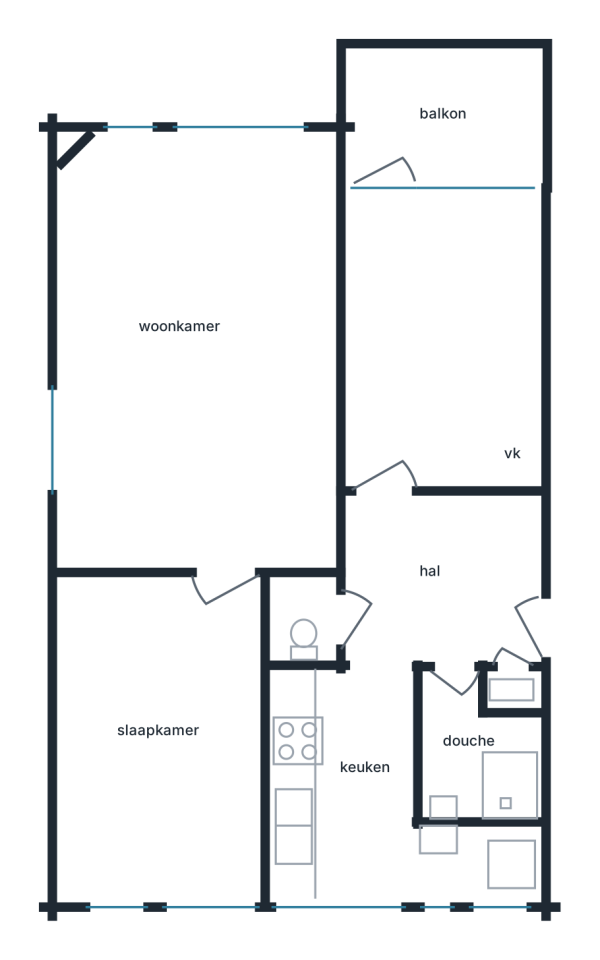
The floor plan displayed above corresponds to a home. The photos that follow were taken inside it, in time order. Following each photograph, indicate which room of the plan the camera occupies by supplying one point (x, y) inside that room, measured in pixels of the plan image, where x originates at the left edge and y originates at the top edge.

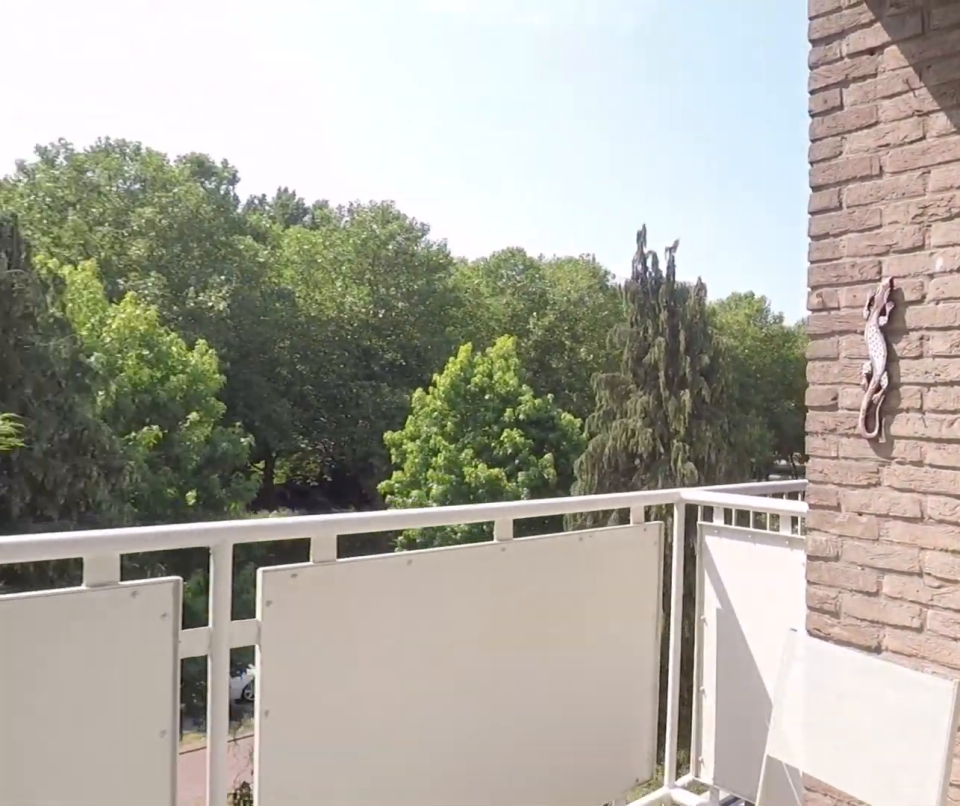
(443, 112)
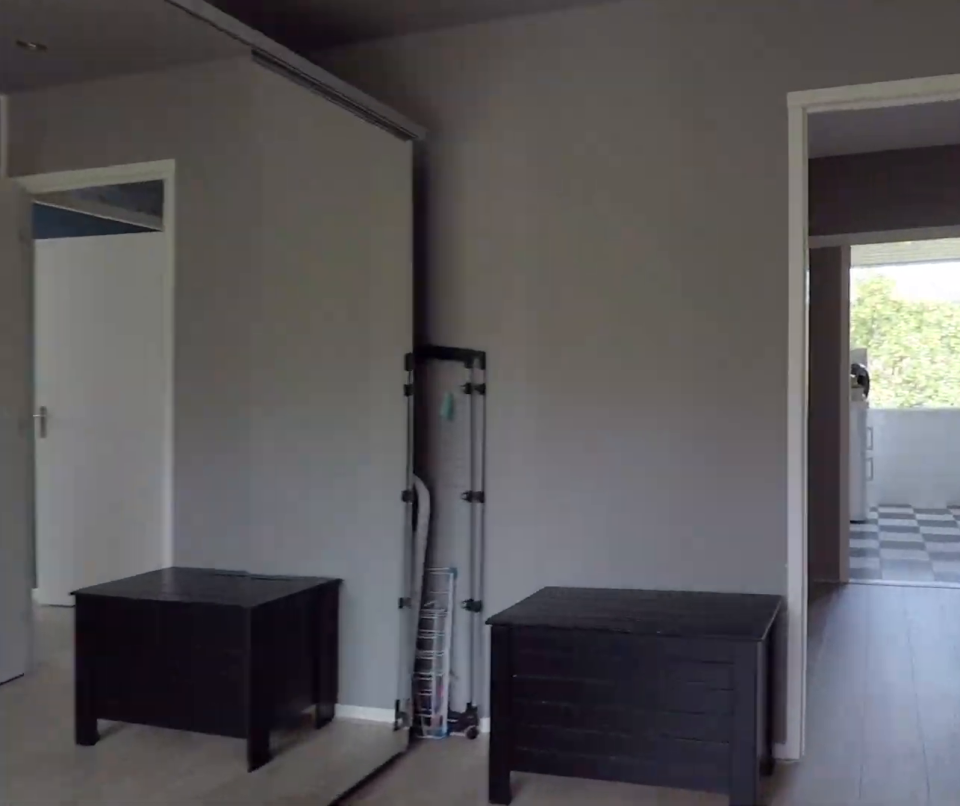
(441, 344)
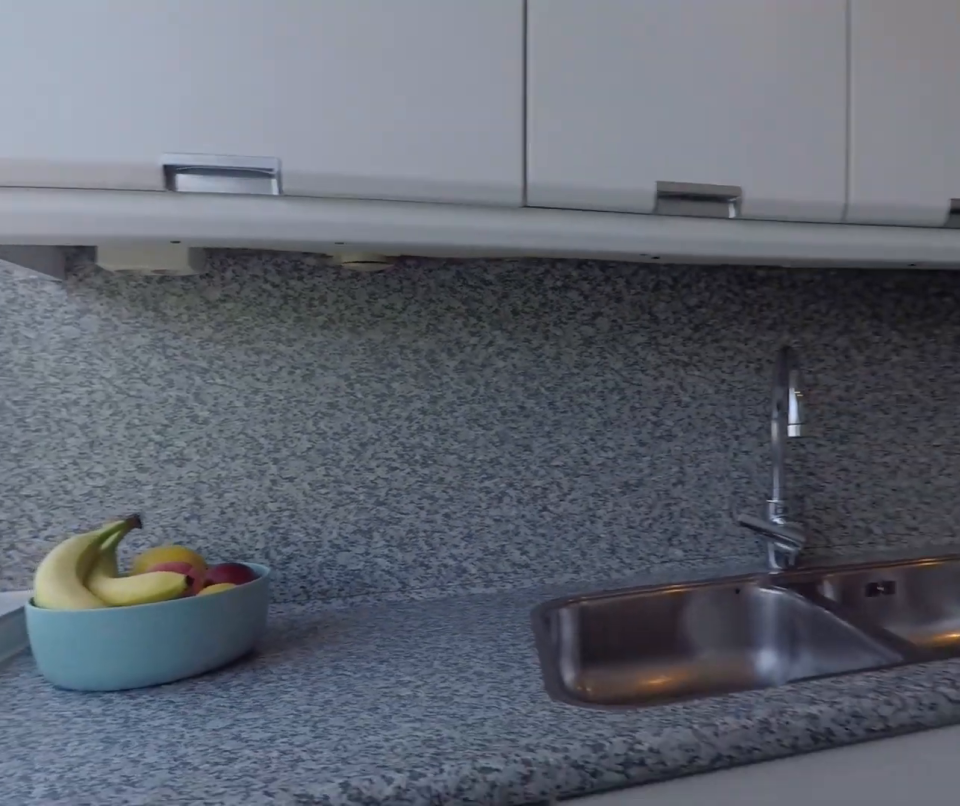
(369, 802)
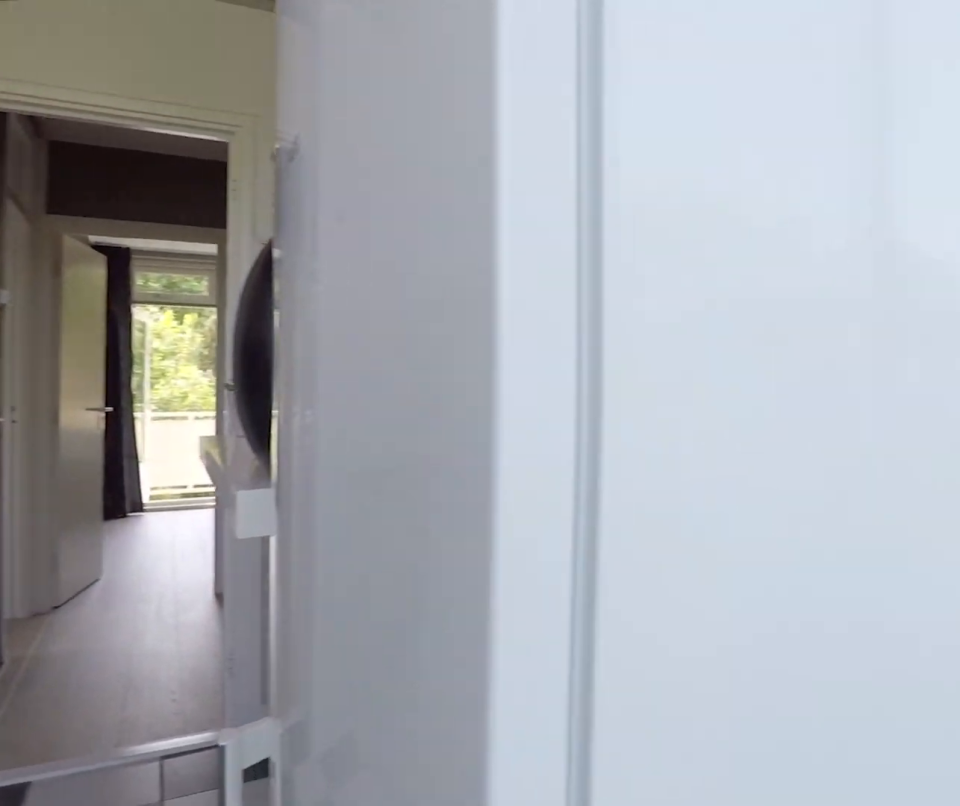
(369, 802)
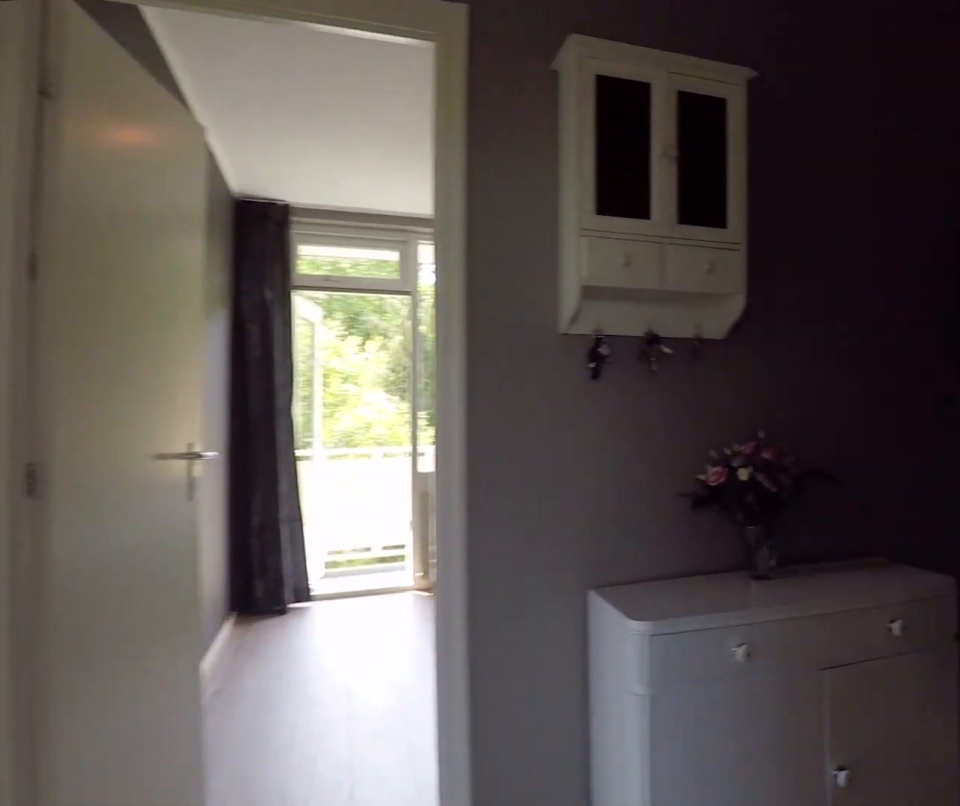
(442, 580)
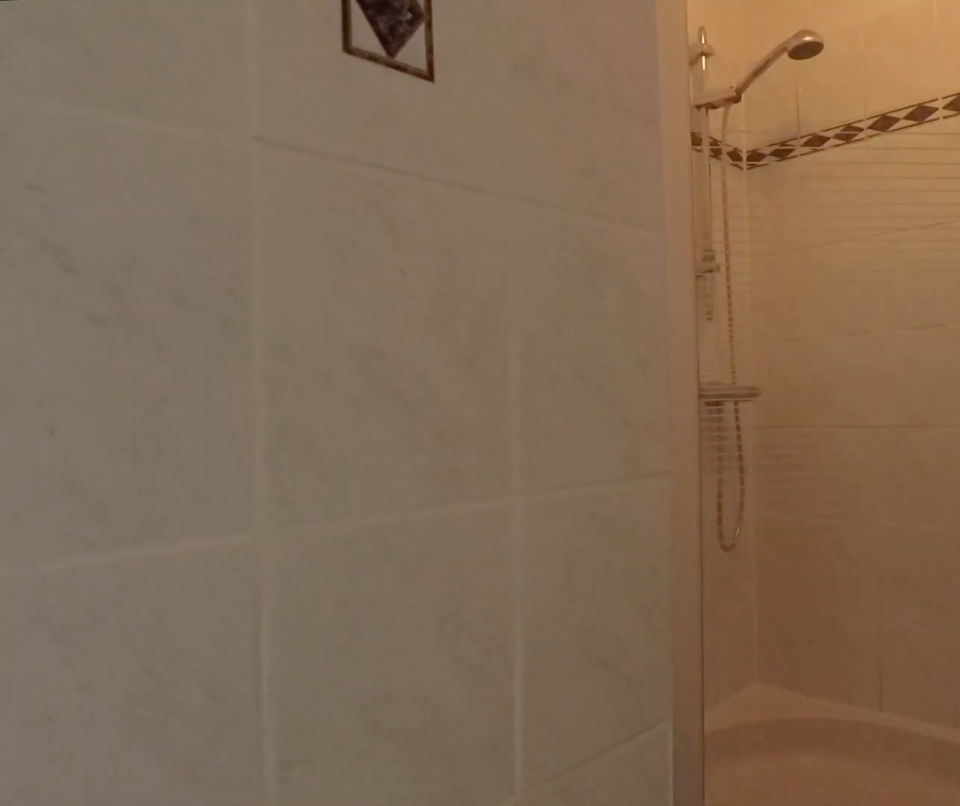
(474, 754)
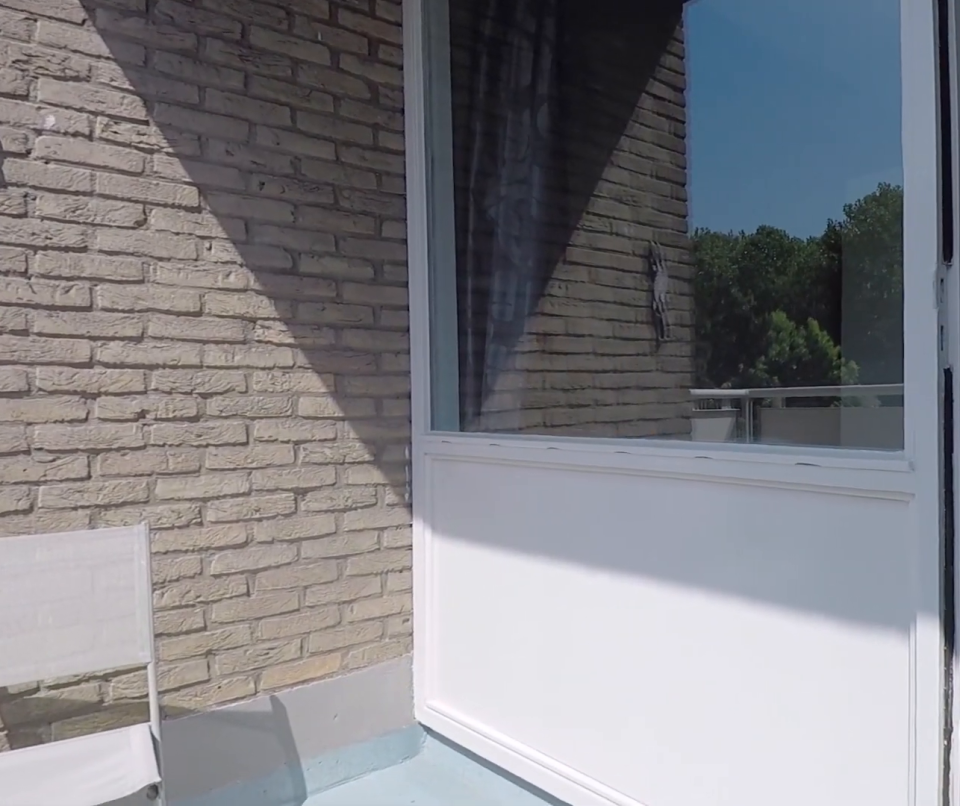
(444, 112)
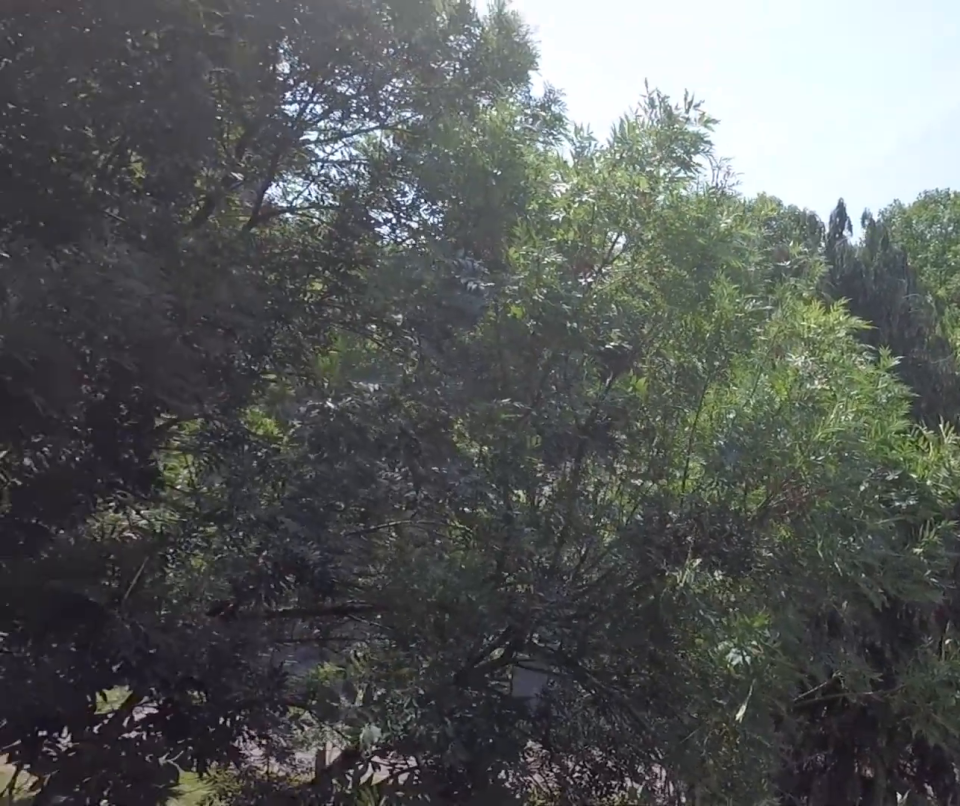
(444, 112)
